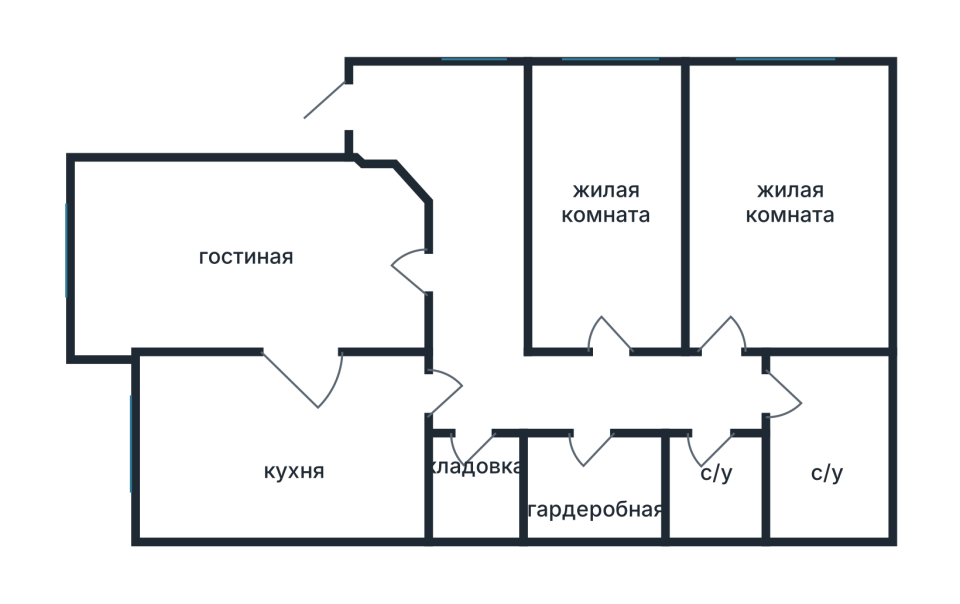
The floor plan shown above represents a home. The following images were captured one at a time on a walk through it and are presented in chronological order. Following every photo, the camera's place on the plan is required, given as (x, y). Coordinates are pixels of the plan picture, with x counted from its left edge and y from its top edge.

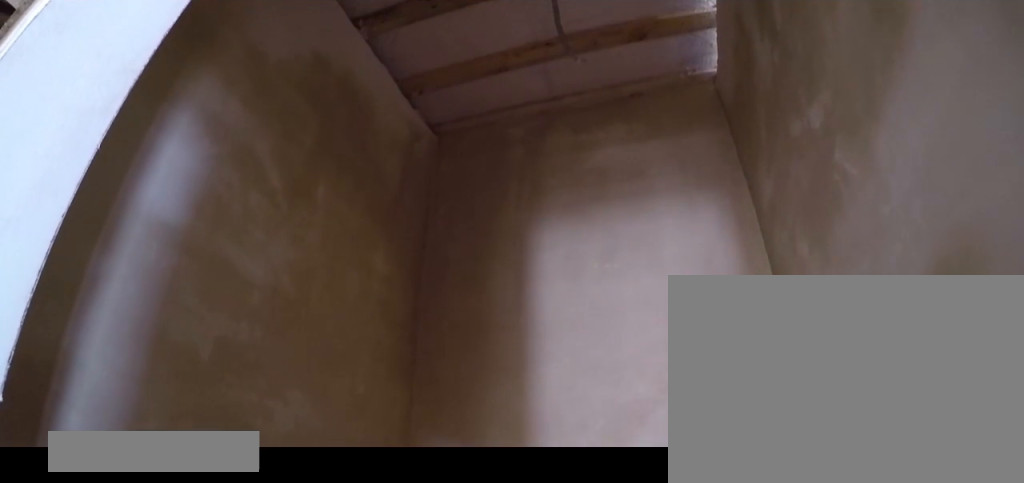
(475, 424)
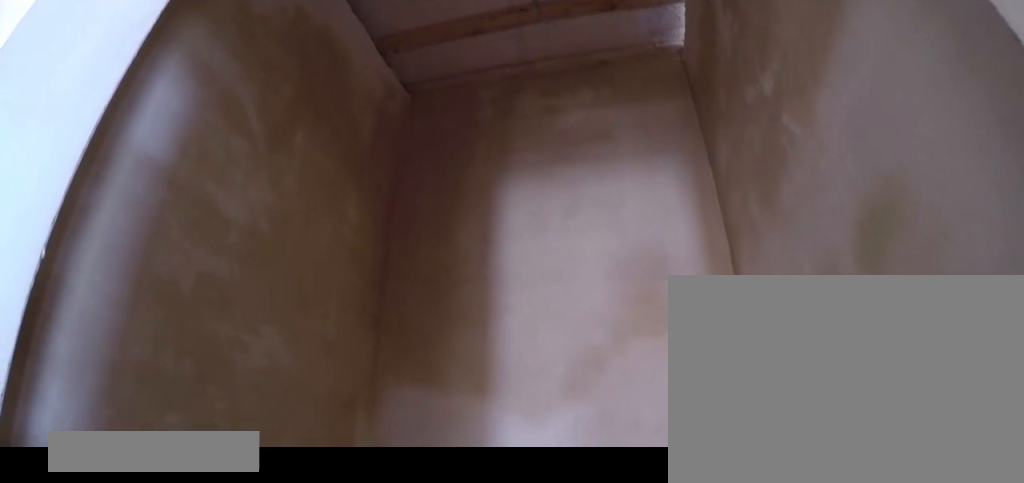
(475, 424)
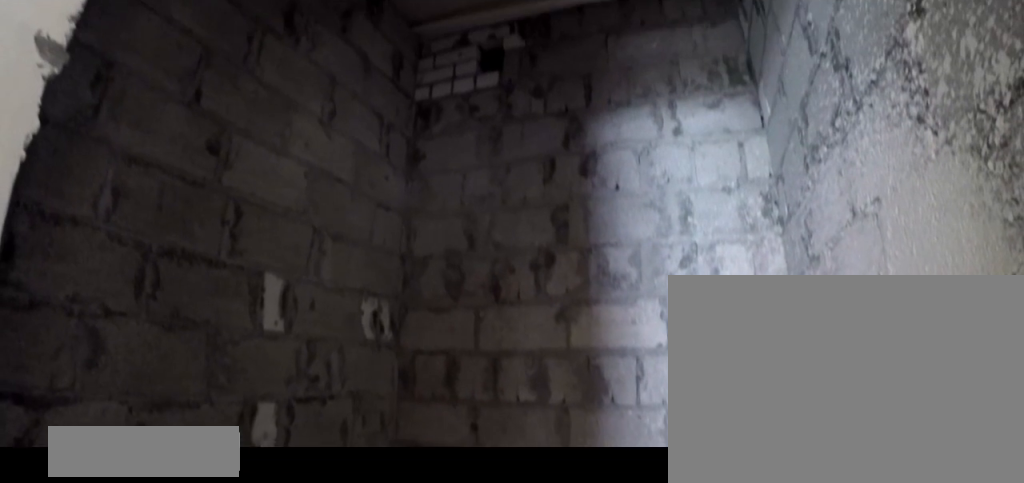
(714, 465)
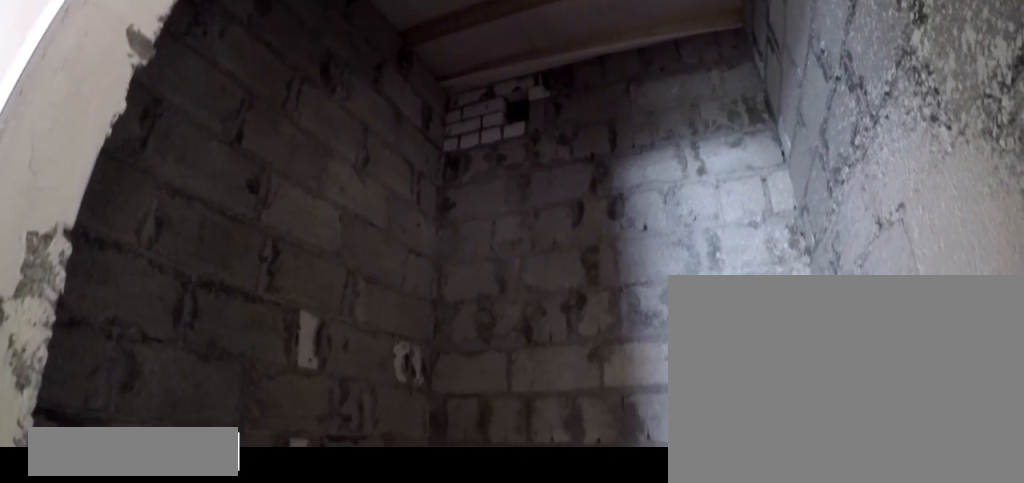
(712, 422)
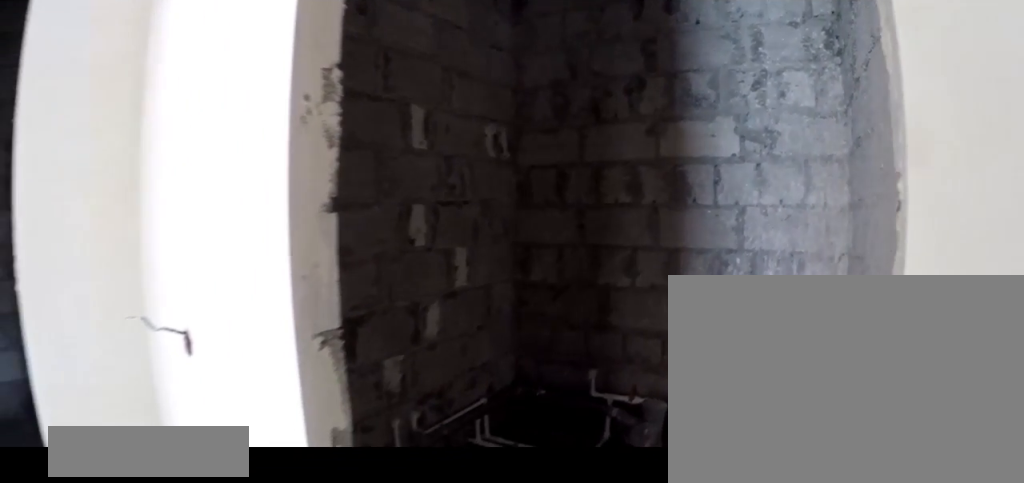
(712, 423)
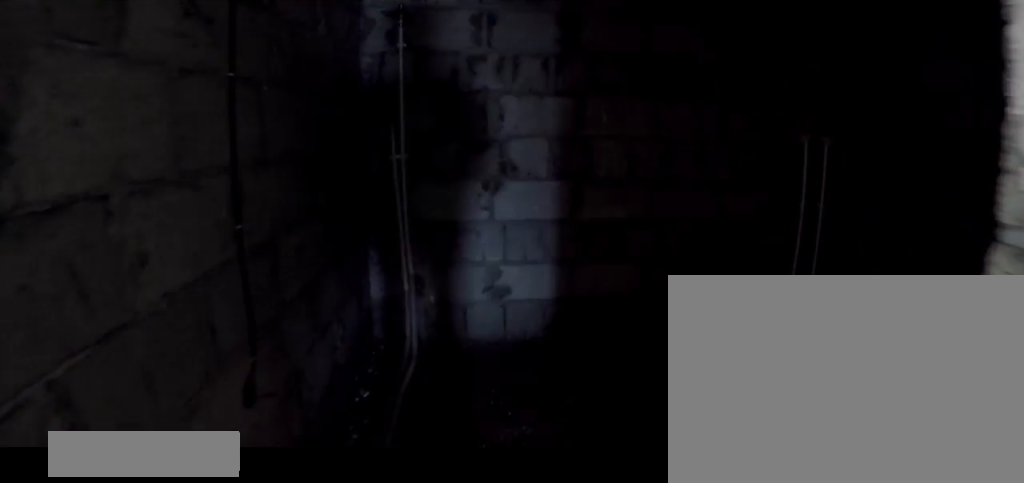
(768, 395)
